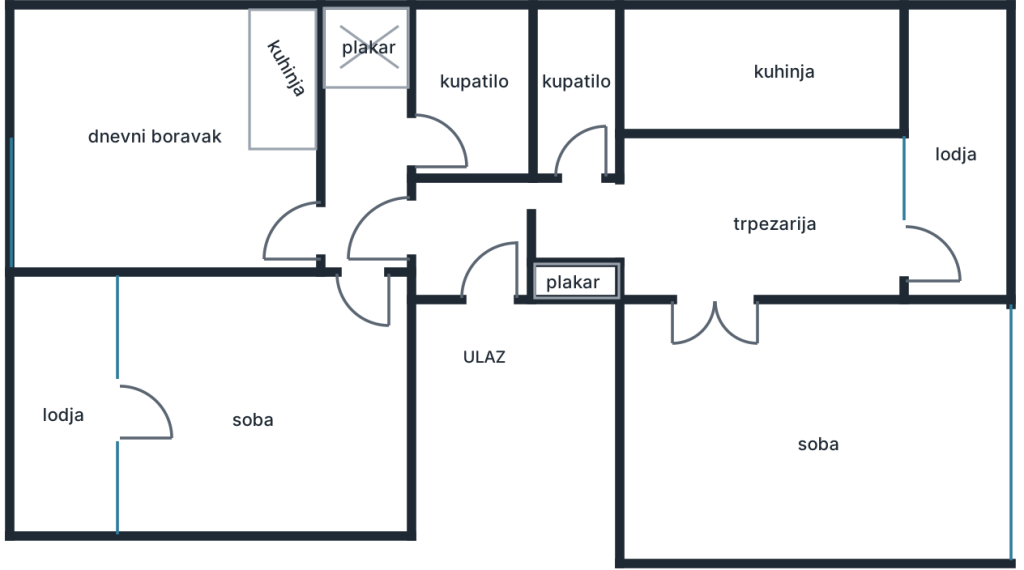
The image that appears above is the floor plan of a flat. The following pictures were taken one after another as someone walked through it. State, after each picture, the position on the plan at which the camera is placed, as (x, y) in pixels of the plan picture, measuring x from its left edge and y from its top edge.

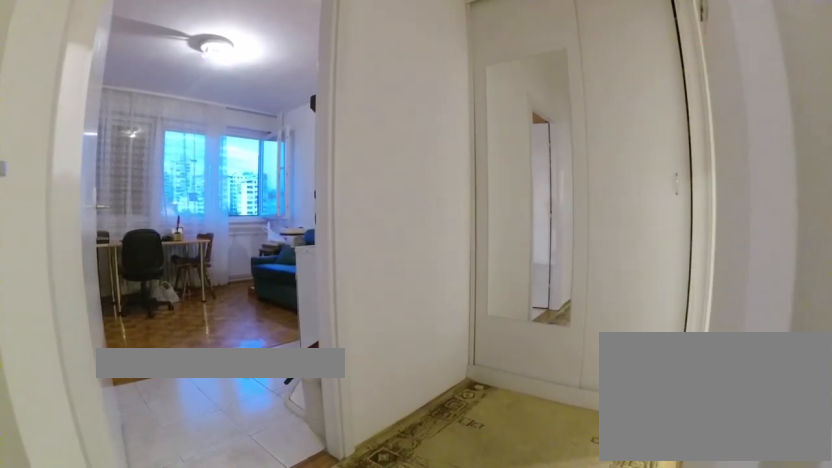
(424, 240)
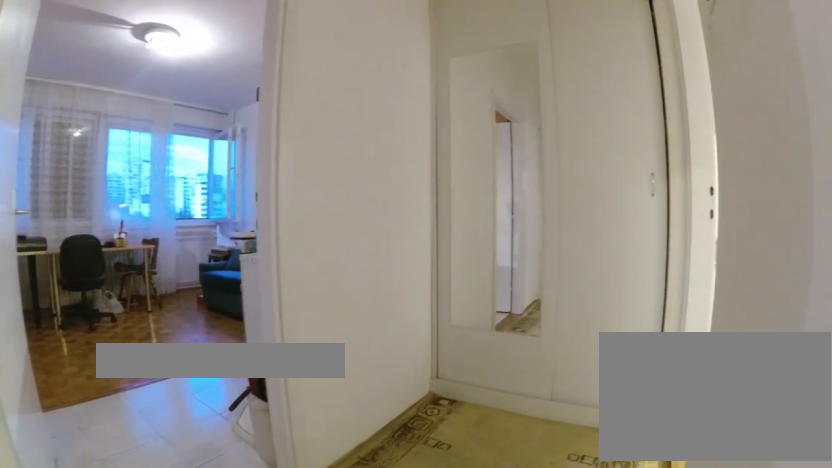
(407, 237)
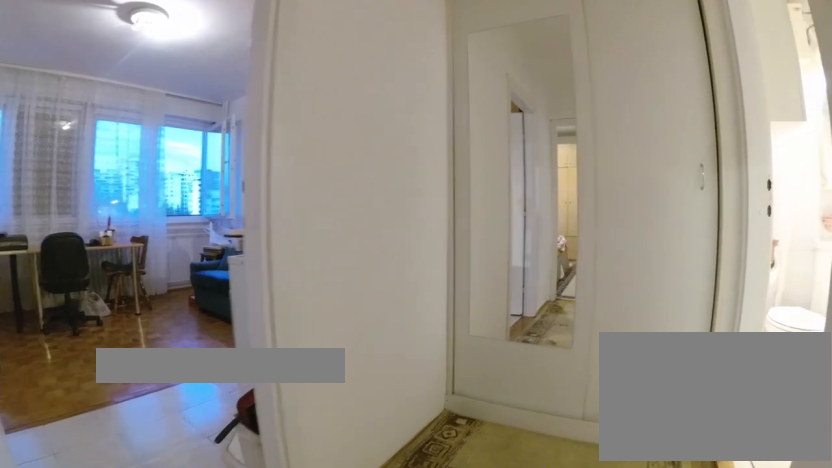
(385, 211)
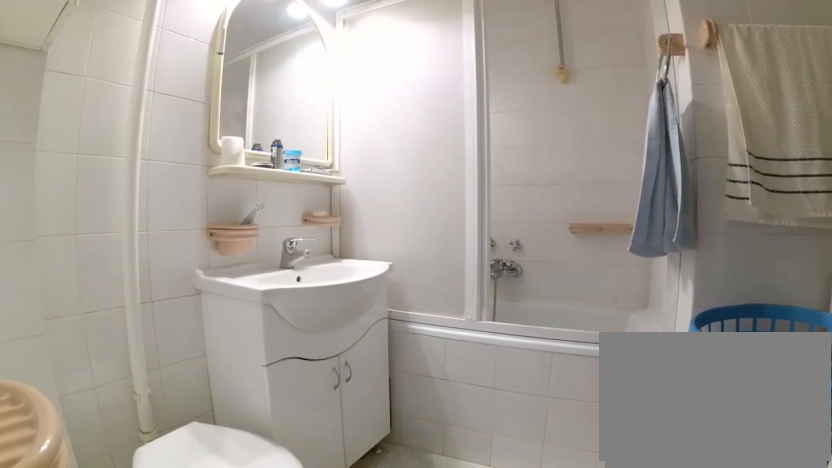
(415, 157)
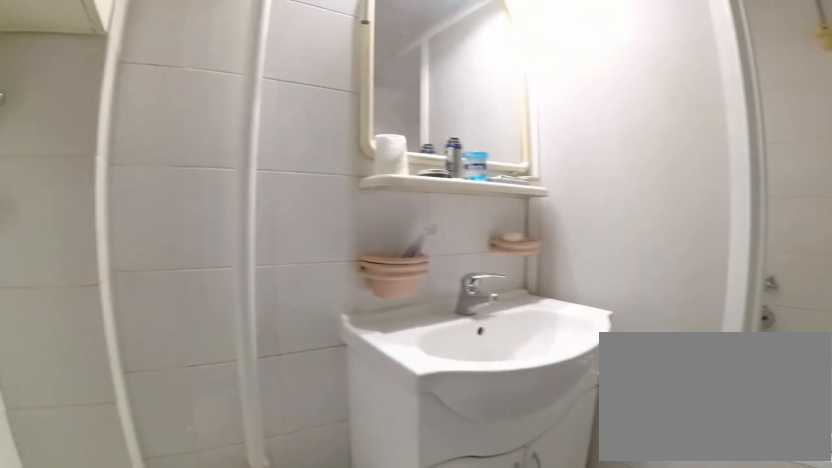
(464, 155)
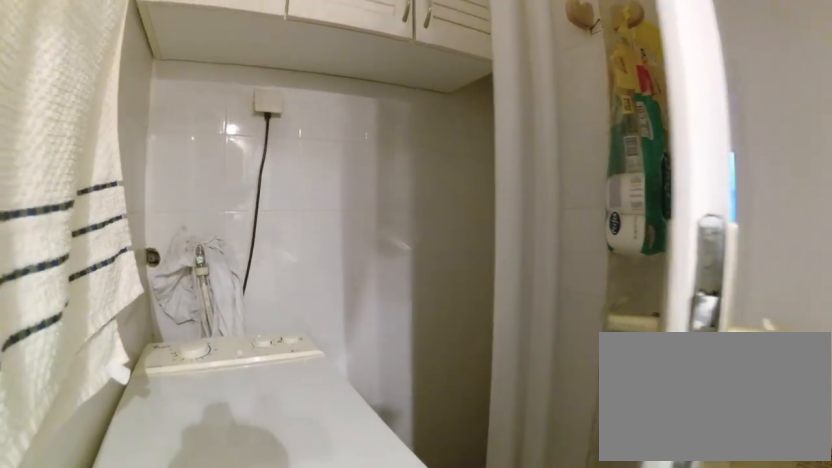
(506, 109)
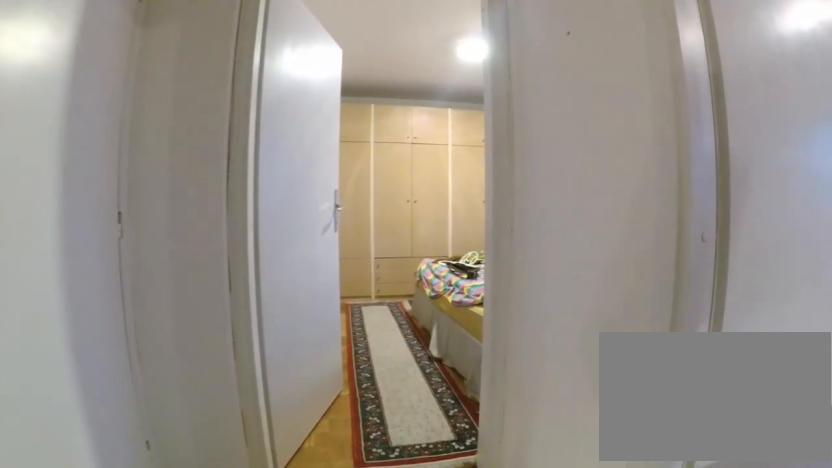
(372, 145)
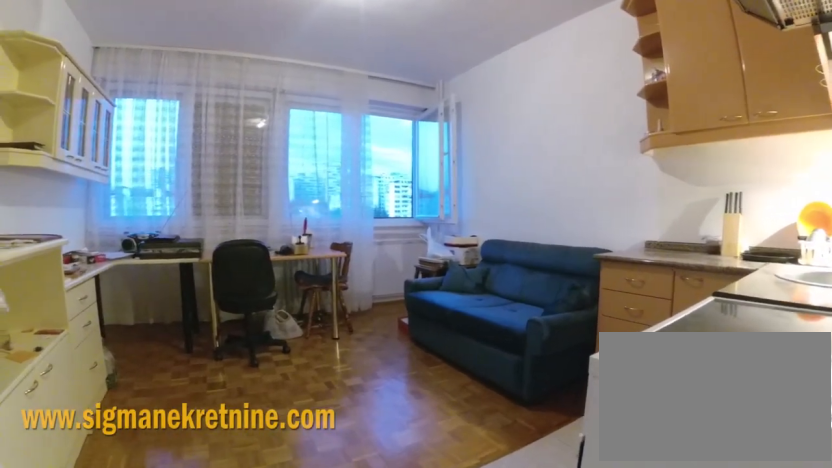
(340, 243)
